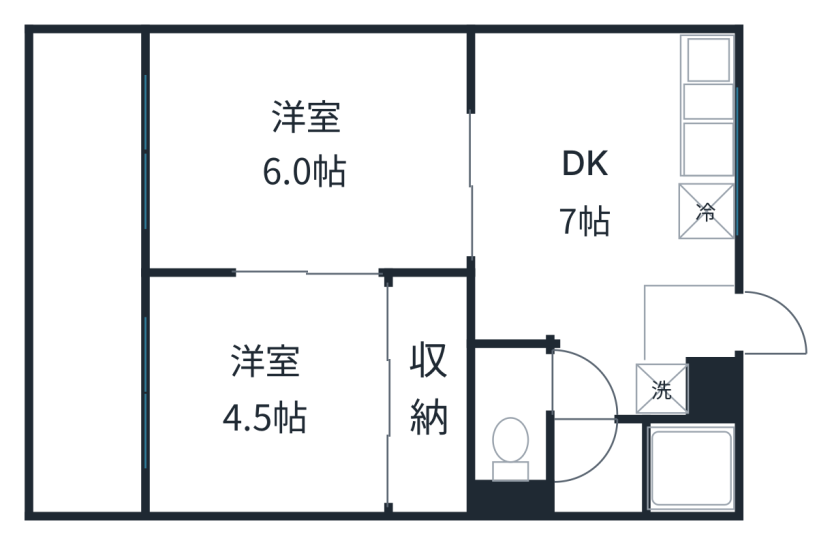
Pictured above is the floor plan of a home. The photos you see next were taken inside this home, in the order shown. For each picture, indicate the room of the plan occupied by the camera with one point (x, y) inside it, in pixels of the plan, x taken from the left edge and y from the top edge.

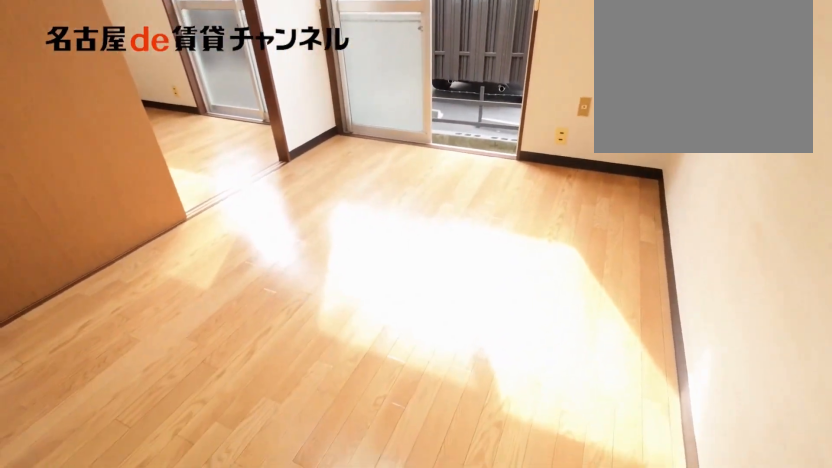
(307, 152)
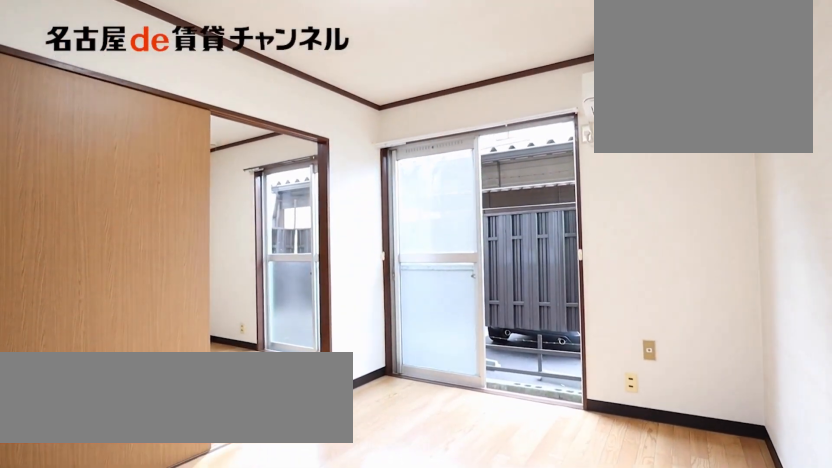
(307, 152)
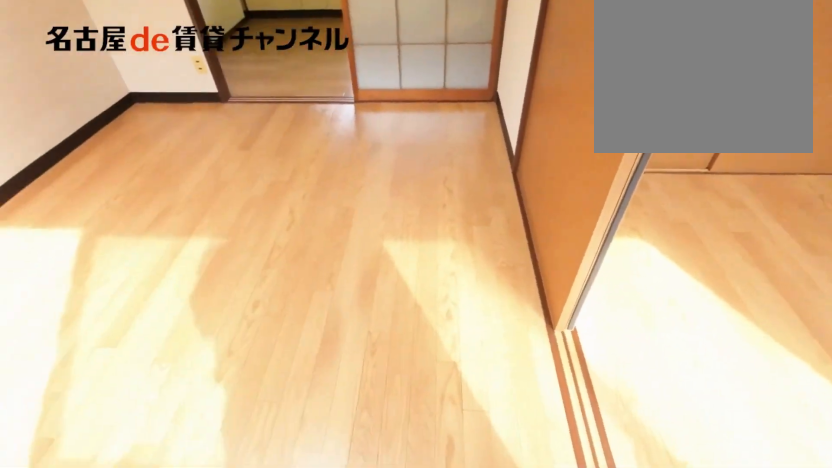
(303, 148)
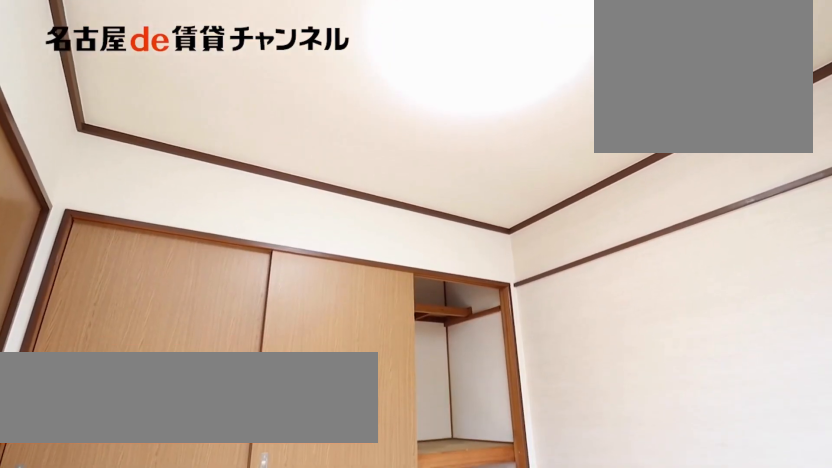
(267, 397)
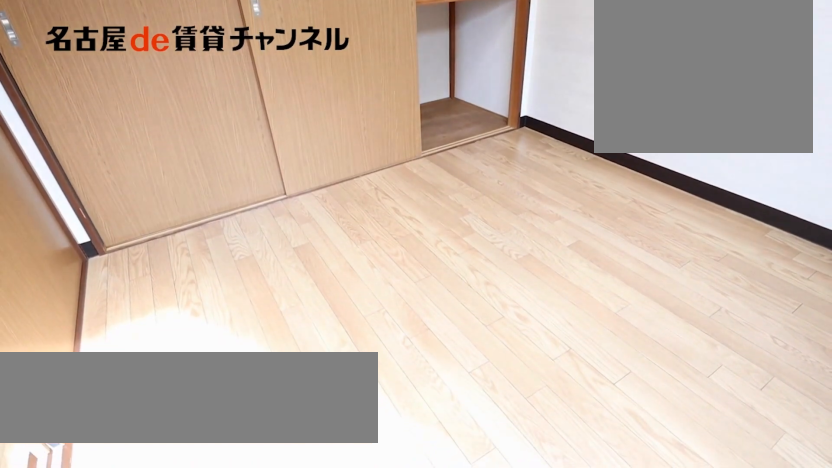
(267, 397)
